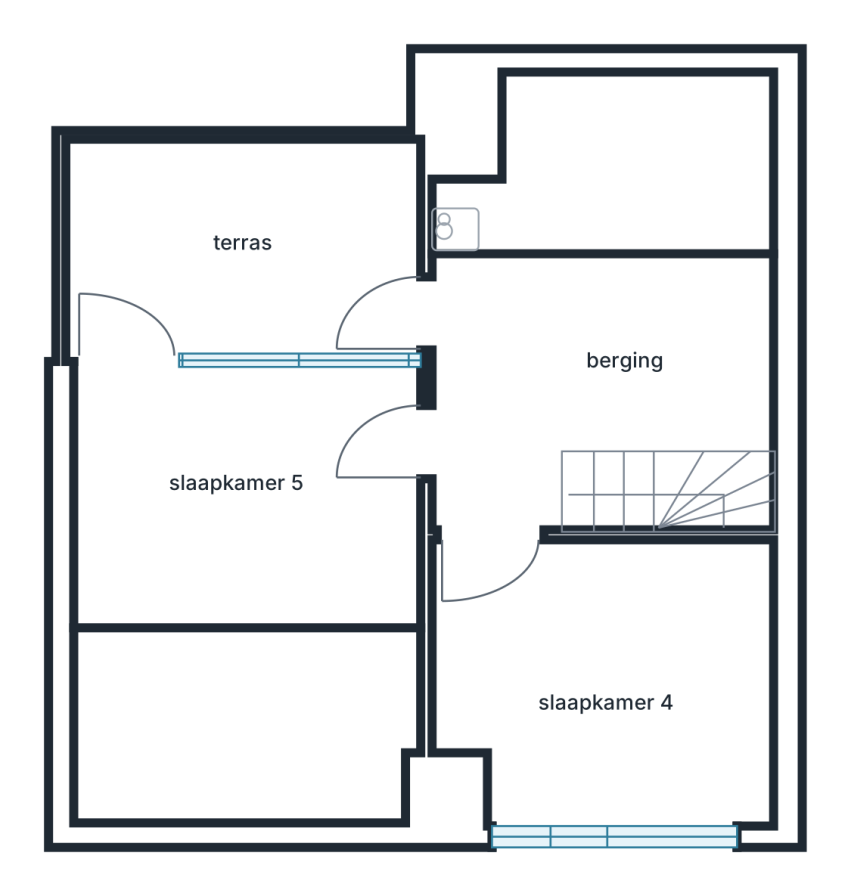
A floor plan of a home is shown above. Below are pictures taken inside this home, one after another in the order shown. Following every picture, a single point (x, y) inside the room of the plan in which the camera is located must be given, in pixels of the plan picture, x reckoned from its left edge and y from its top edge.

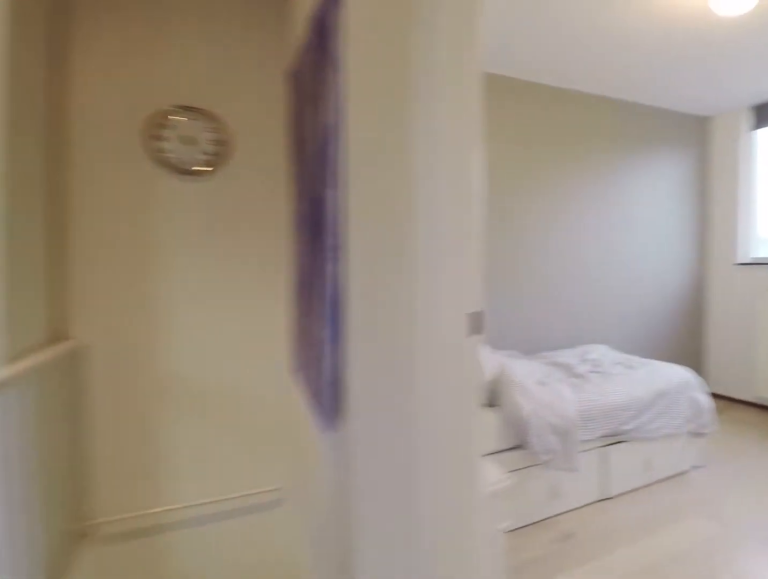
(592, 370)
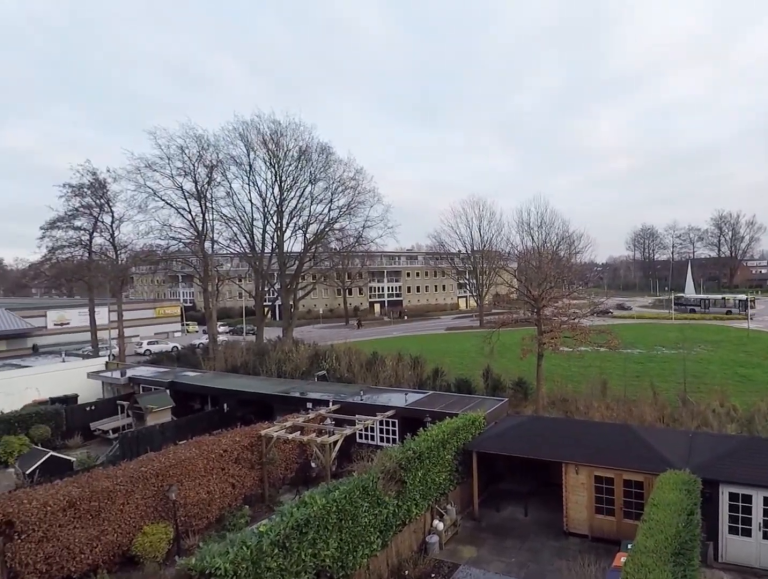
(244, 247)
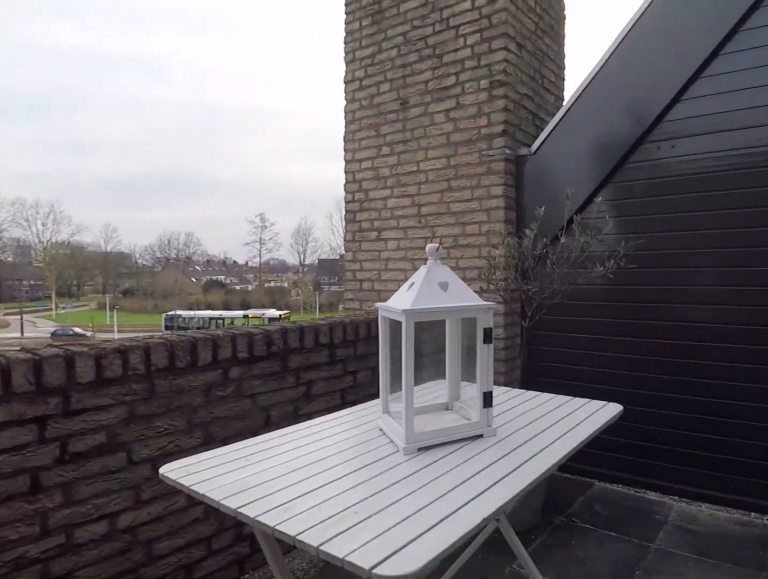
(244, 247)
